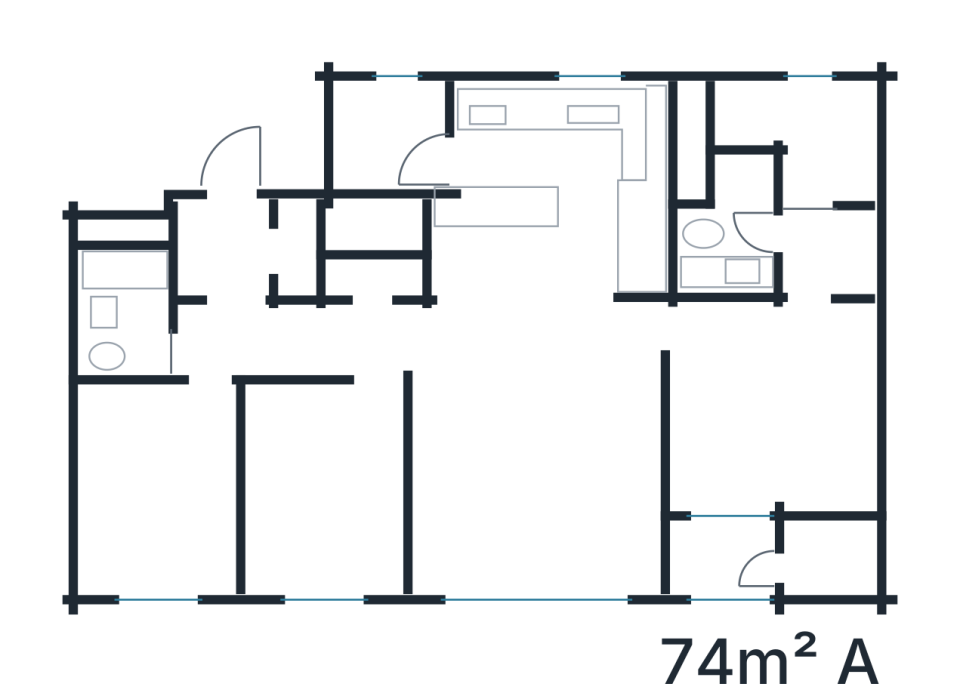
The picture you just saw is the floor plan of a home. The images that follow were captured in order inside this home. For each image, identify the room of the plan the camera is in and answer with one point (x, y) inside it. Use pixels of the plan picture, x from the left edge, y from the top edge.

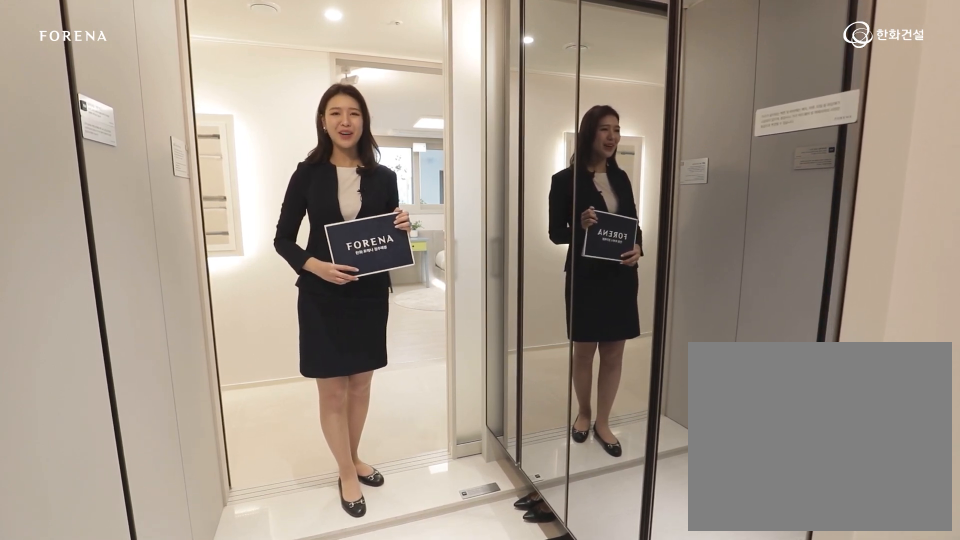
(235, 246)
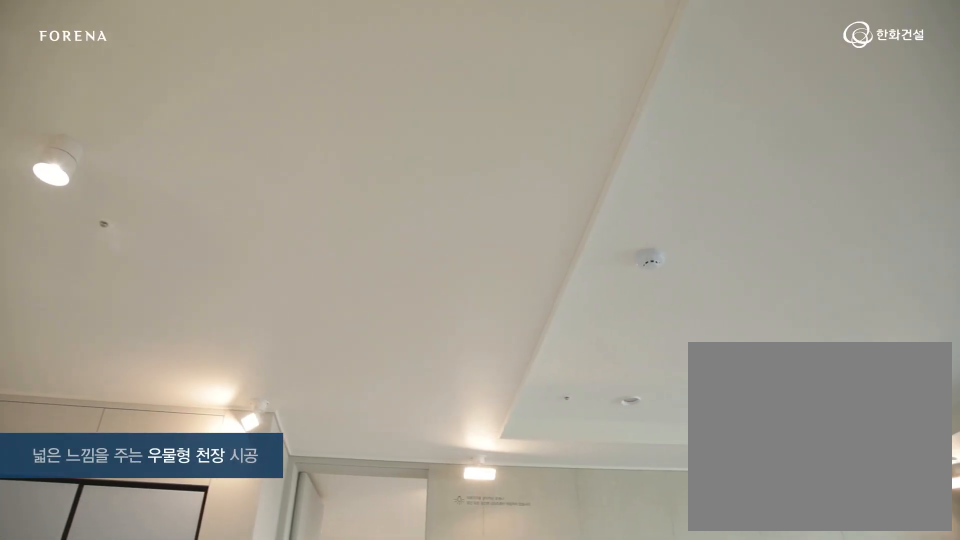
(544, 463)
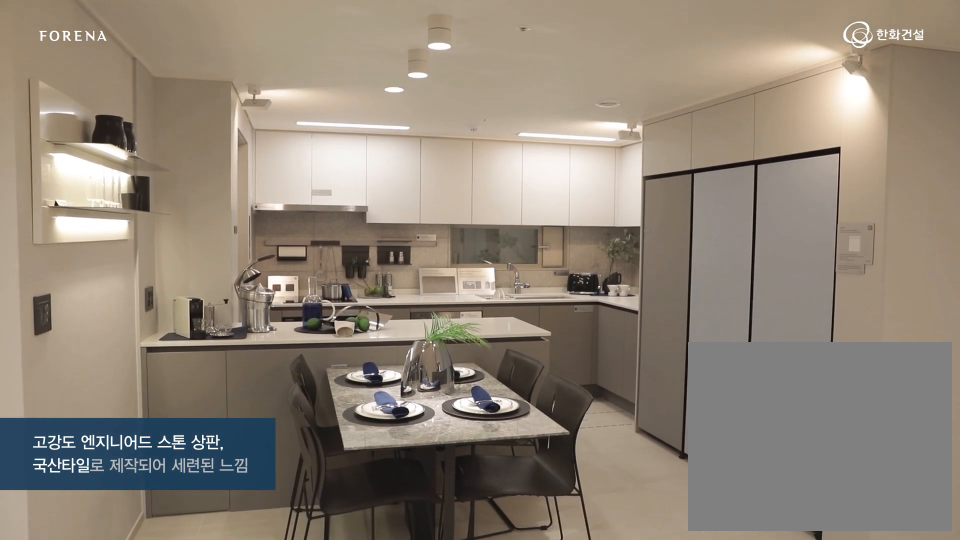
(527, 269)
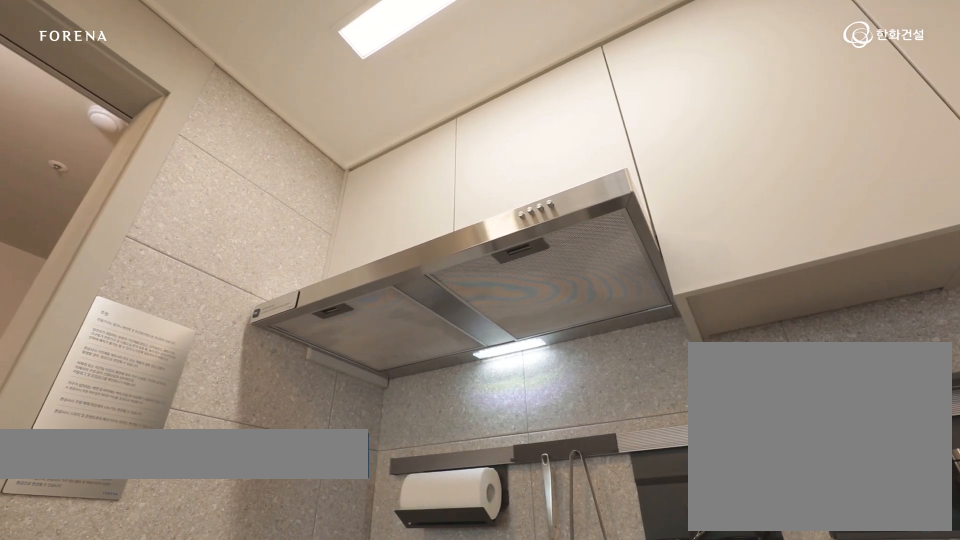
(527, 269)
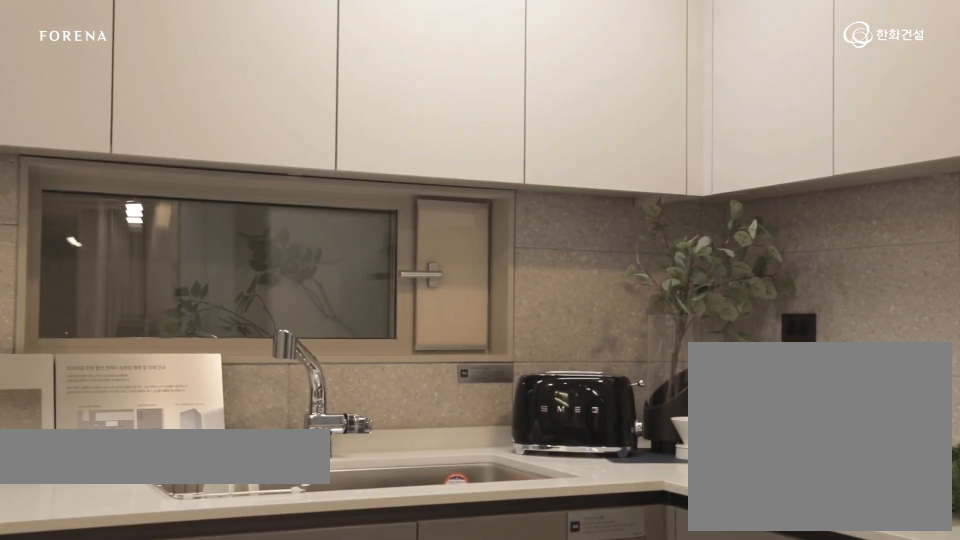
(527, 269)
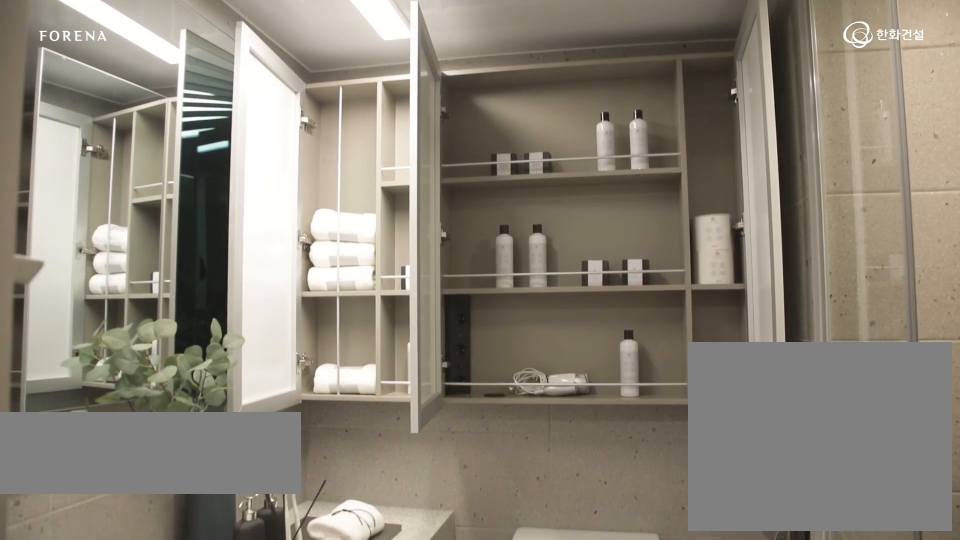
(762, 235)
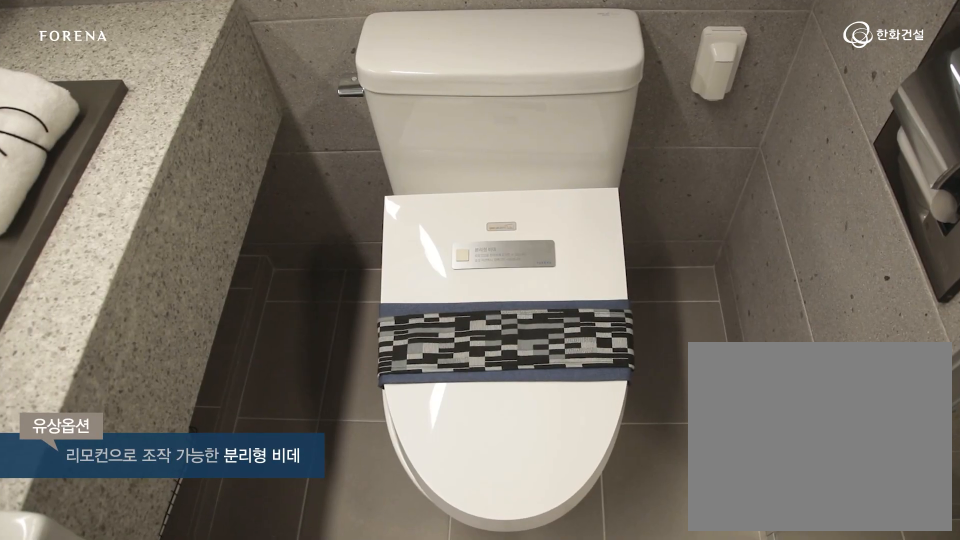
(762, 235)
